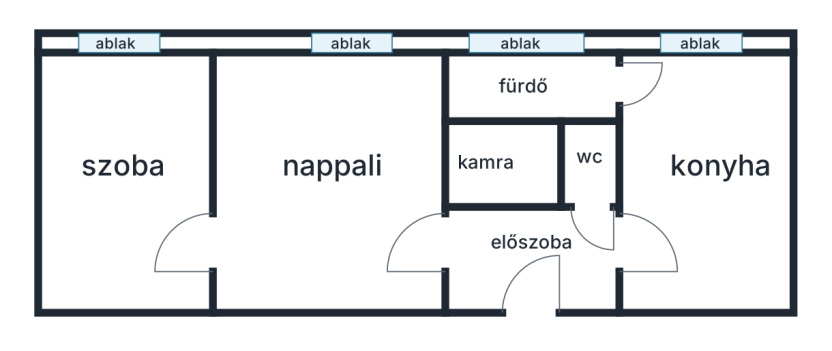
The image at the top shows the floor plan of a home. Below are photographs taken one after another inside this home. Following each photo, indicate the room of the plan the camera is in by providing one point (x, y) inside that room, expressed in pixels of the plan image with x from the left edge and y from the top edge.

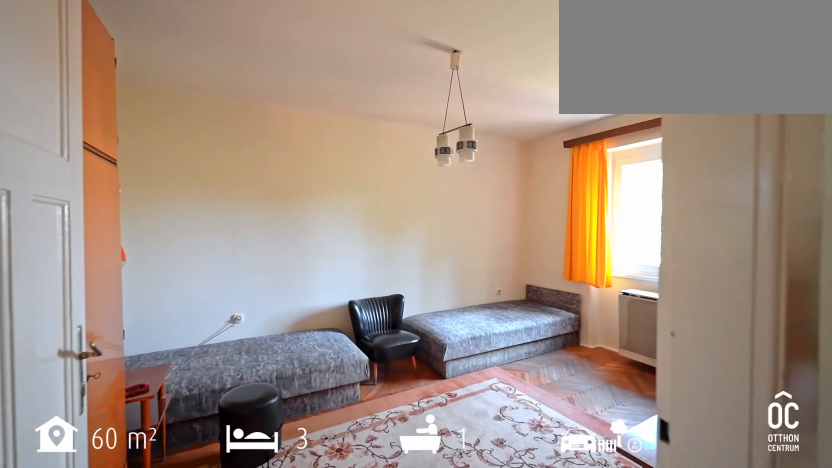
(125, 174)
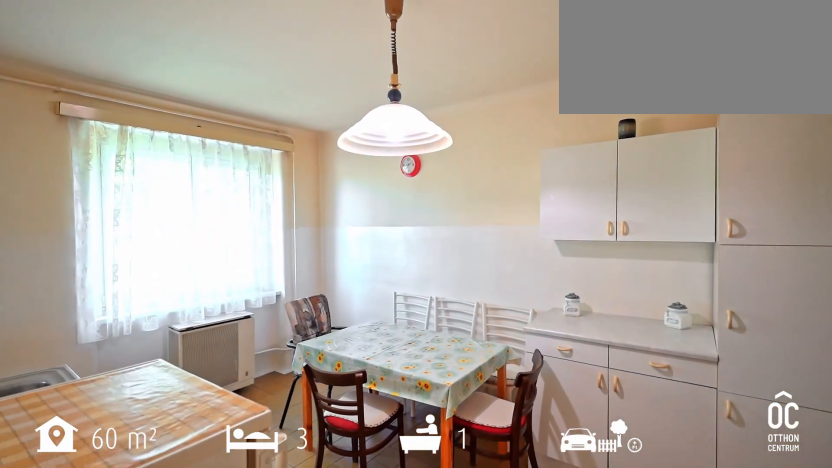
(704, 186)
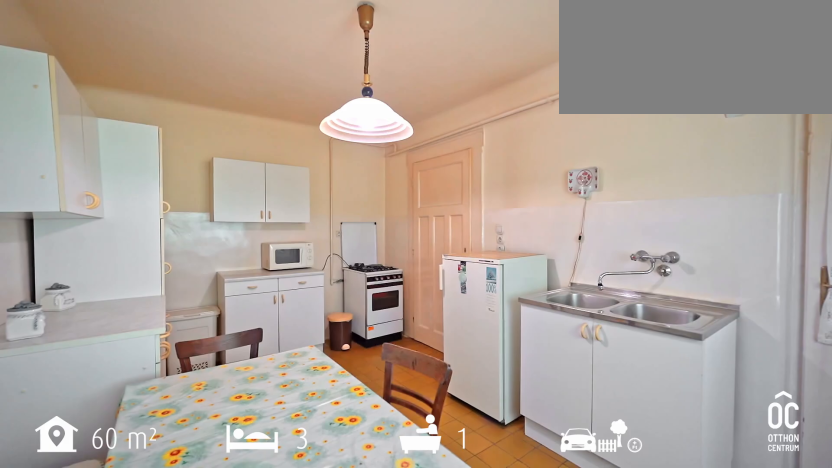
(704, 186)
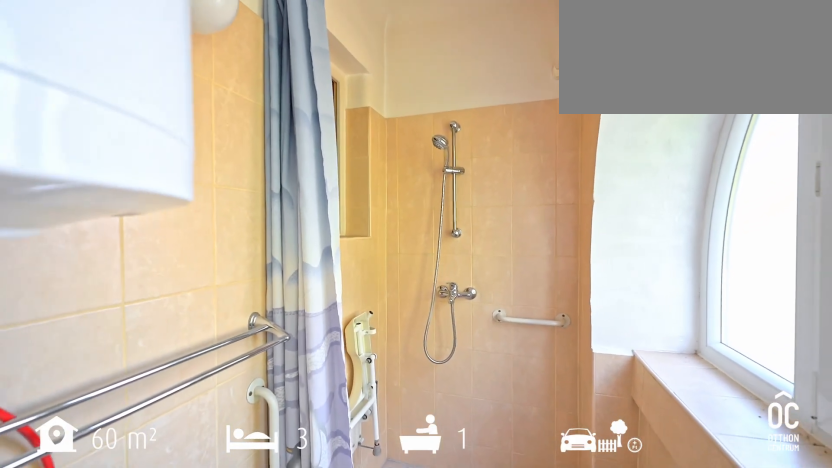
(528, 85)
